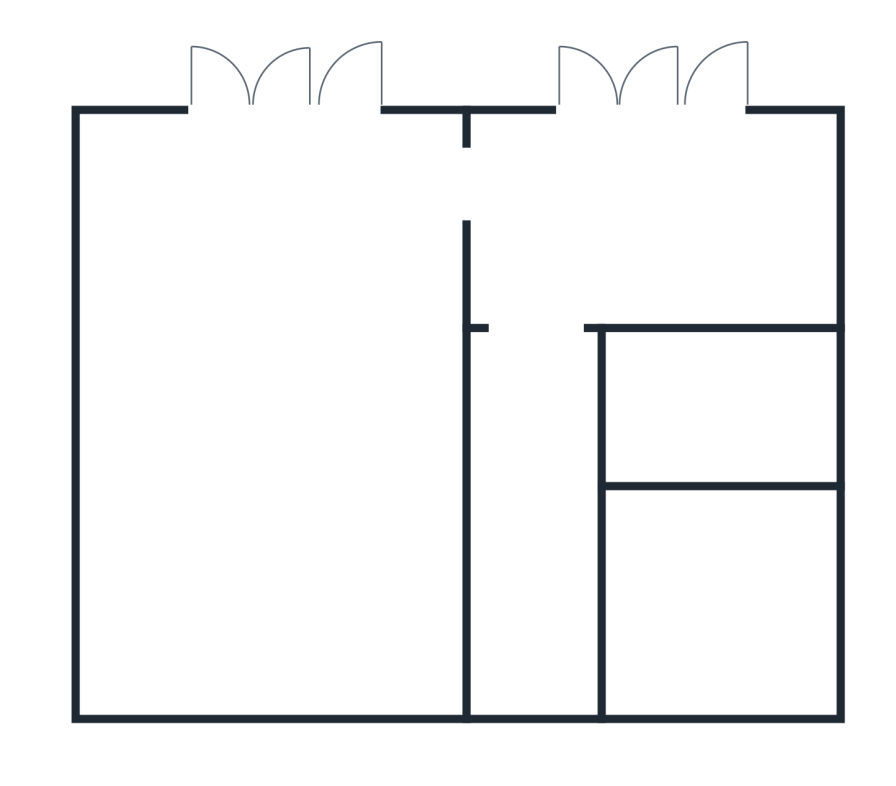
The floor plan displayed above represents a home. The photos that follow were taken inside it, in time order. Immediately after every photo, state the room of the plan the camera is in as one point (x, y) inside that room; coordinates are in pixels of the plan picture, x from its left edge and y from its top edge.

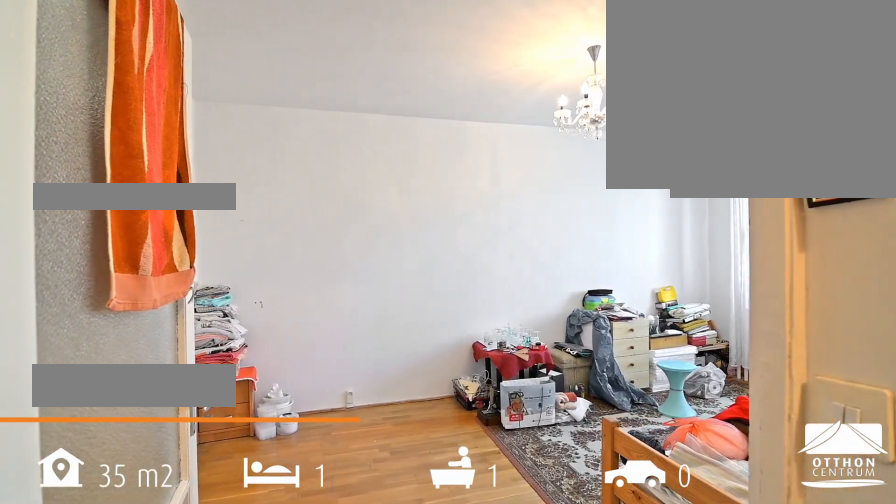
(279, 409)
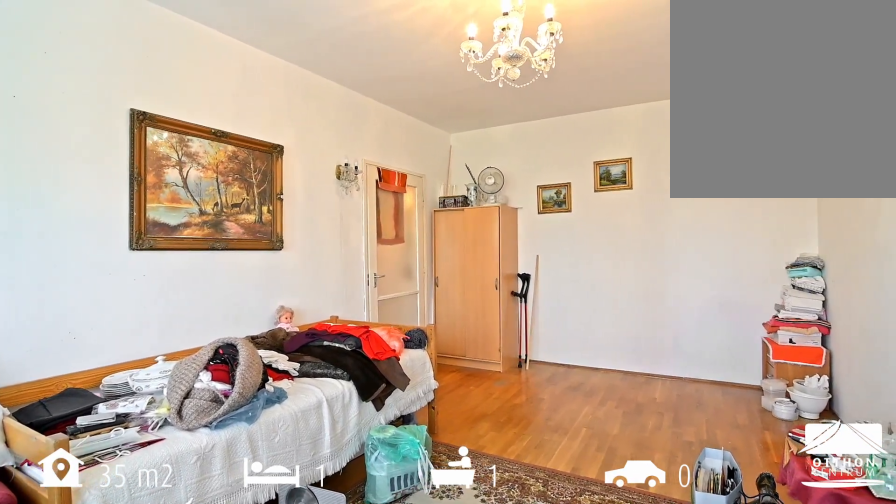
(279, 409)
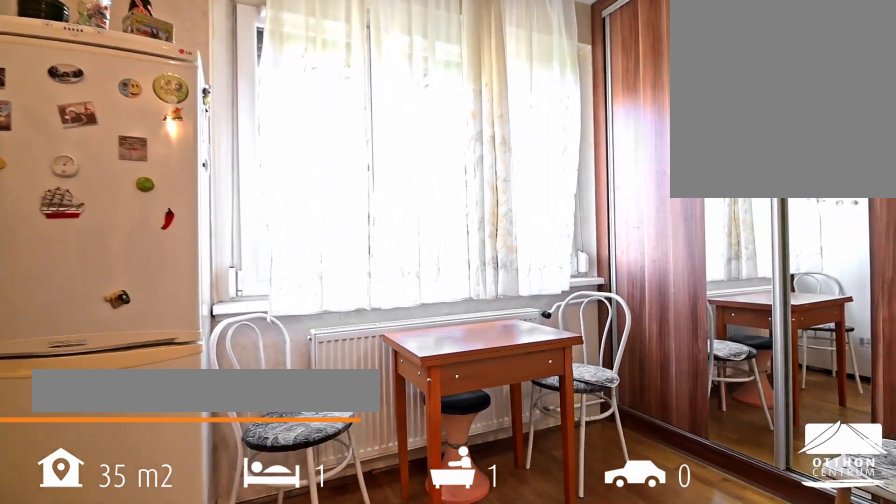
(662, 233)
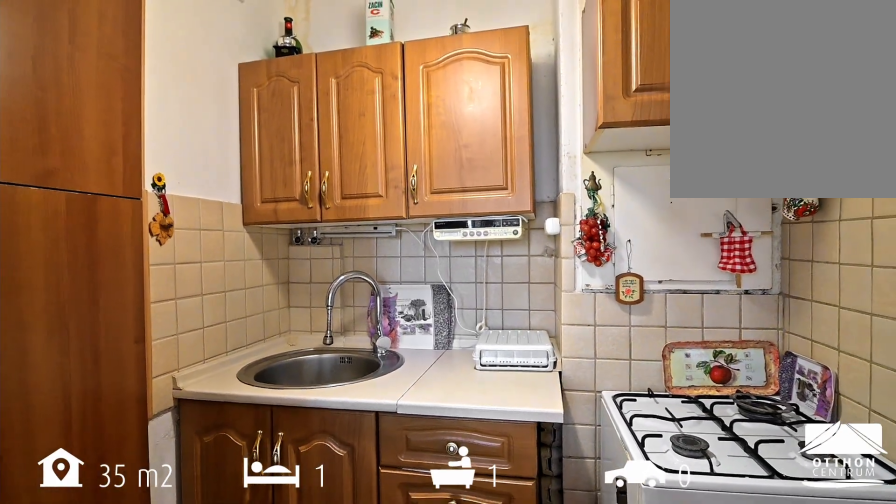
(731, 408)
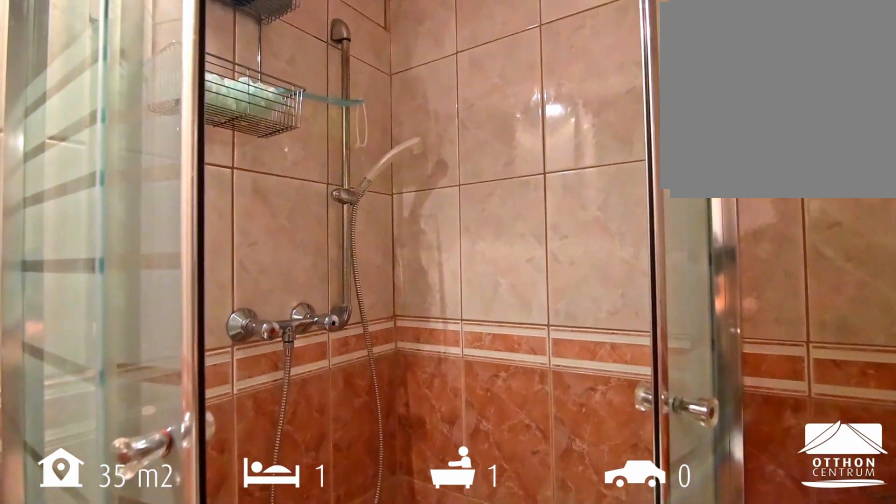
(731, 611)
